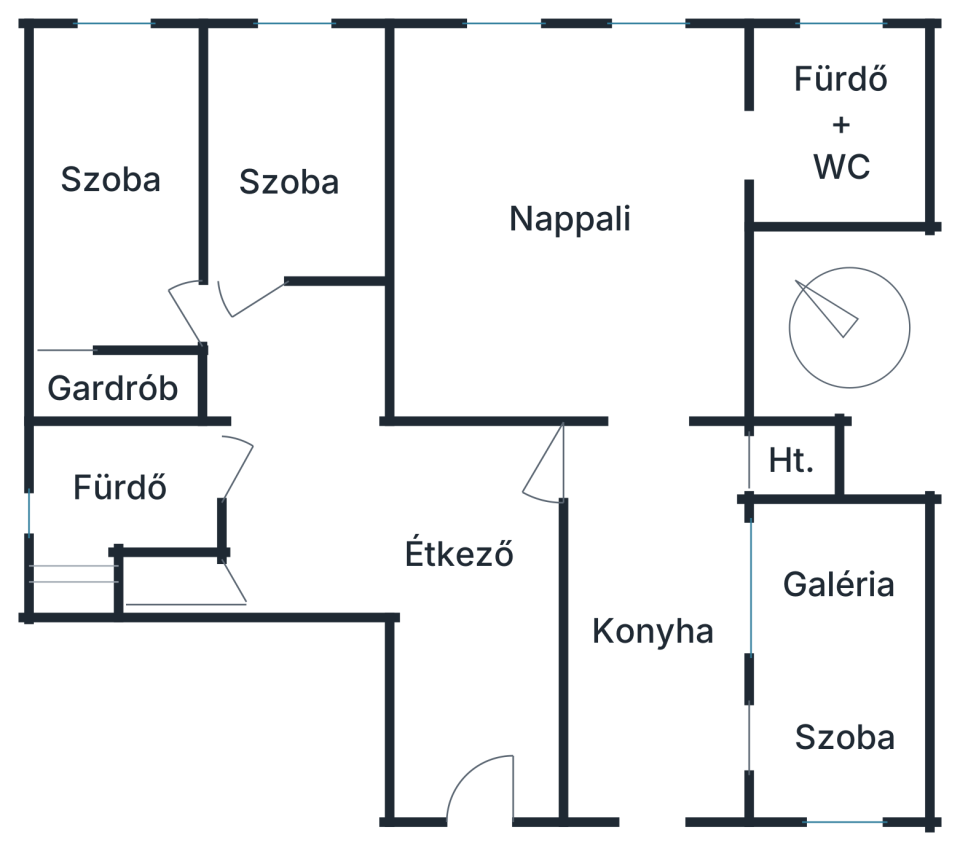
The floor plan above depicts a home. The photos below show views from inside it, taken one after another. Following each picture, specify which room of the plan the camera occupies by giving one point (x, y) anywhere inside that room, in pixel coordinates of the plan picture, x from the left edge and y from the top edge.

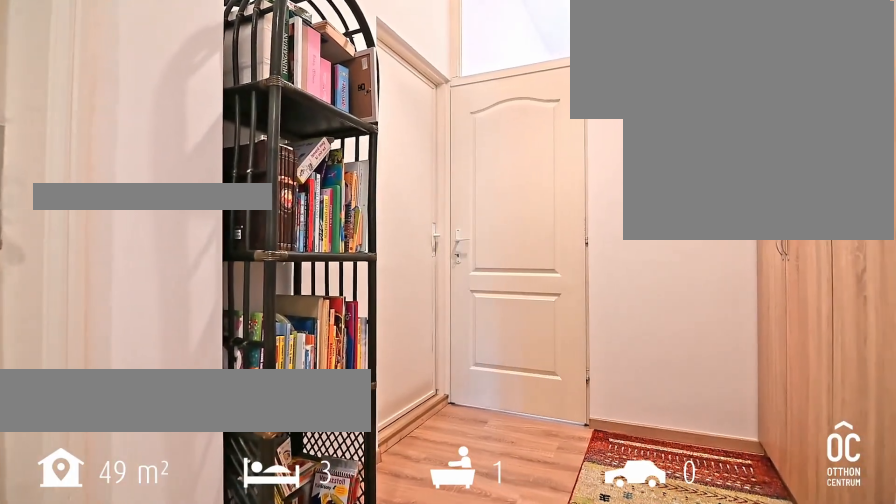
(291, 413)
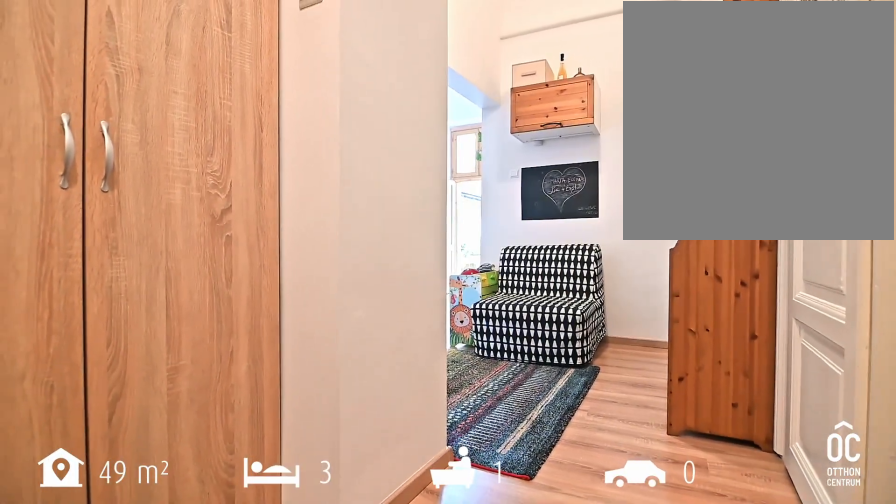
(291, 413)
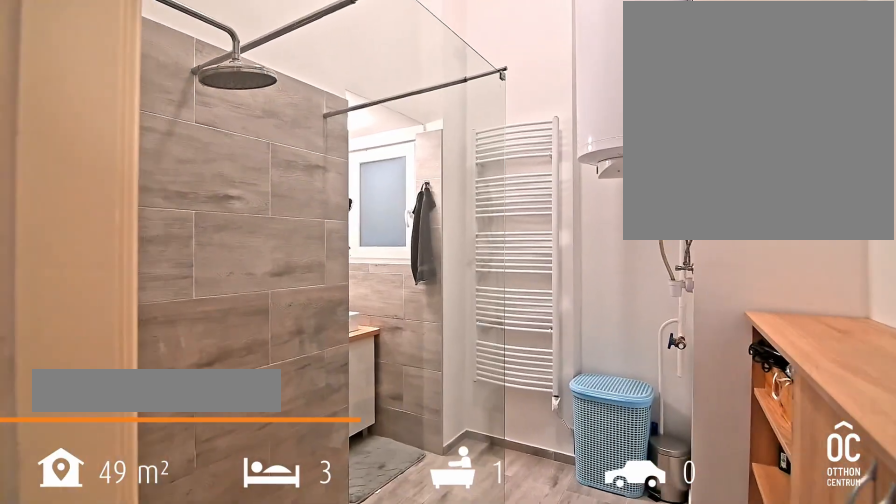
(121, 485)
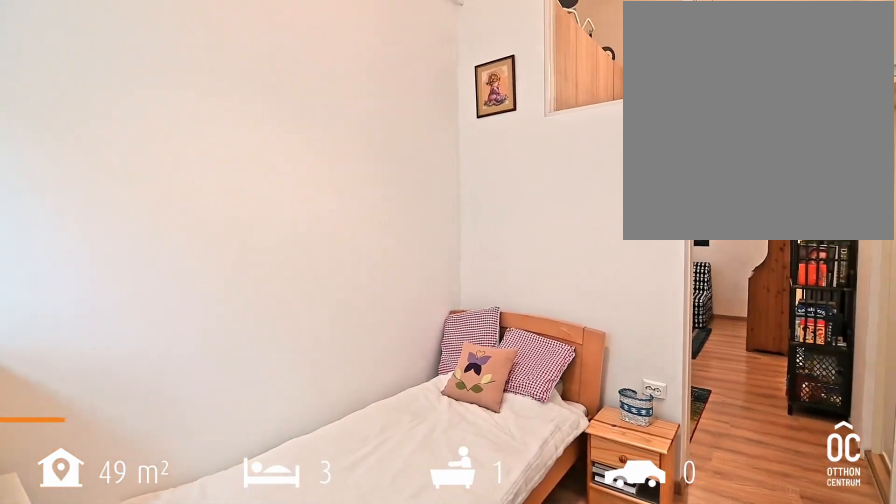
(293, 182)
